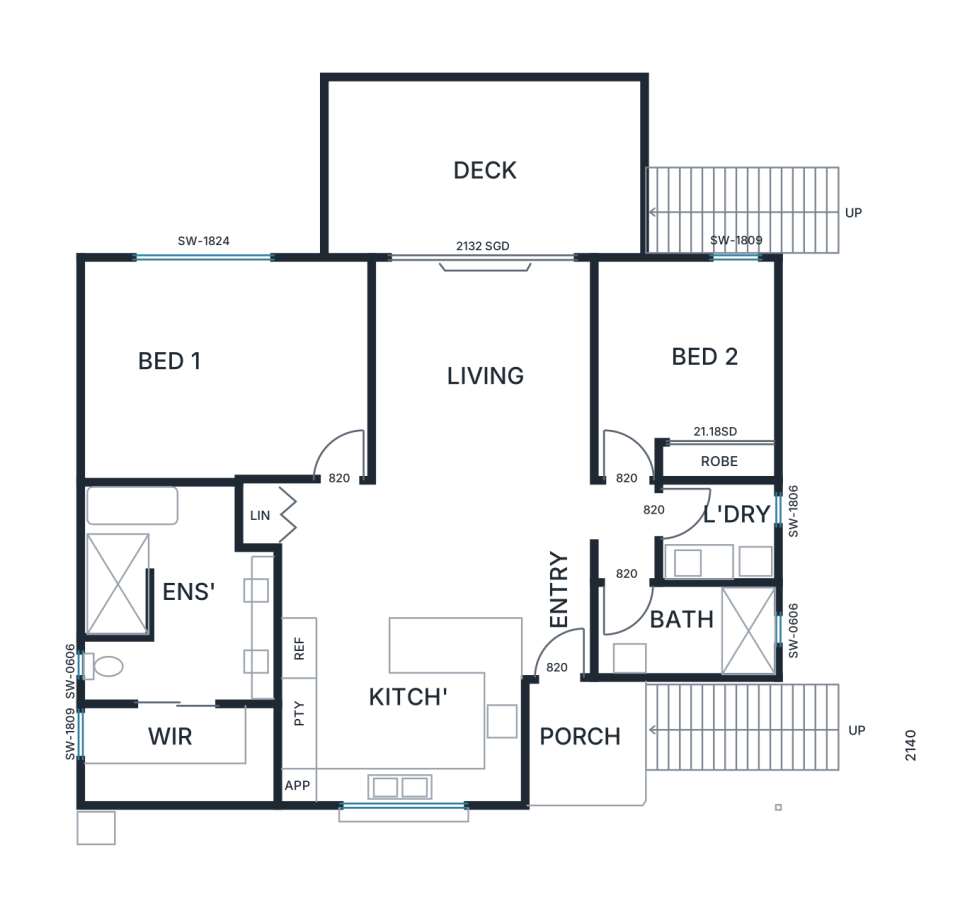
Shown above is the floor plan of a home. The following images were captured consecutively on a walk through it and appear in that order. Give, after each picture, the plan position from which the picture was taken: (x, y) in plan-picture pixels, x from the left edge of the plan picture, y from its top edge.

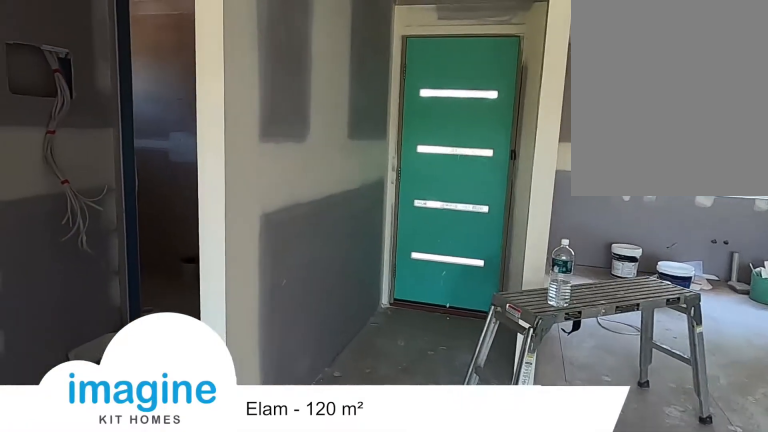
(504, 405)
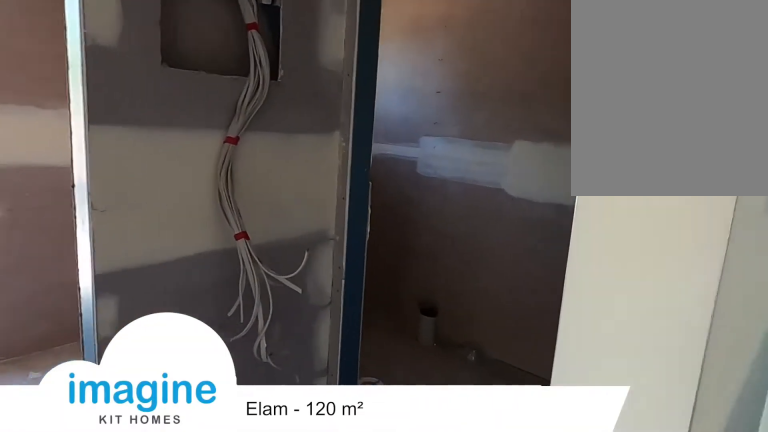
(539, 513)
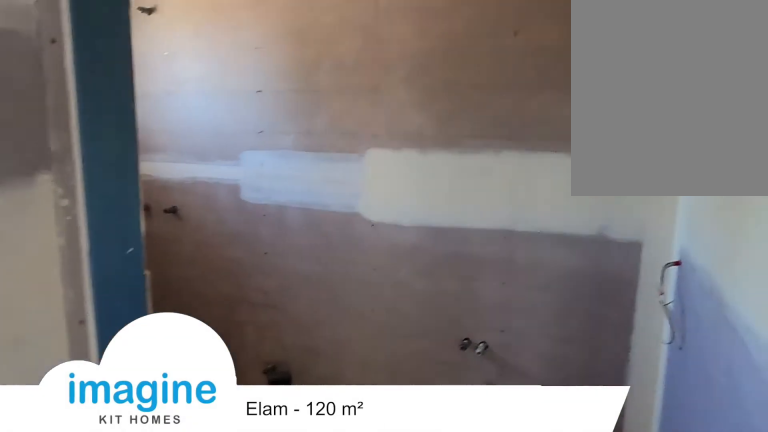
(629, 513)
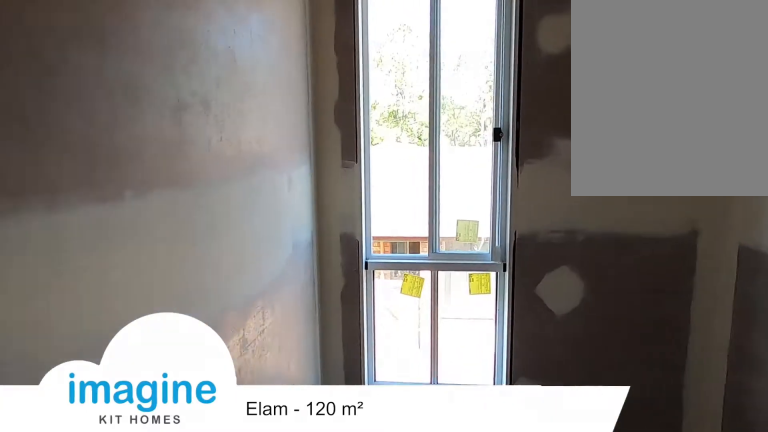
(650, 525)
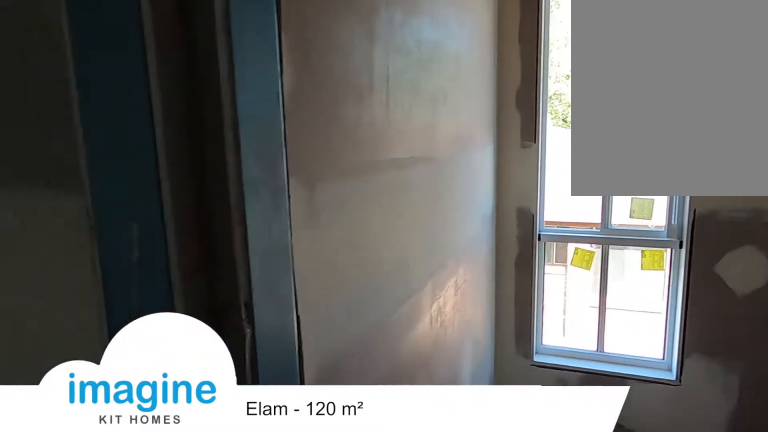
(632, 525)
